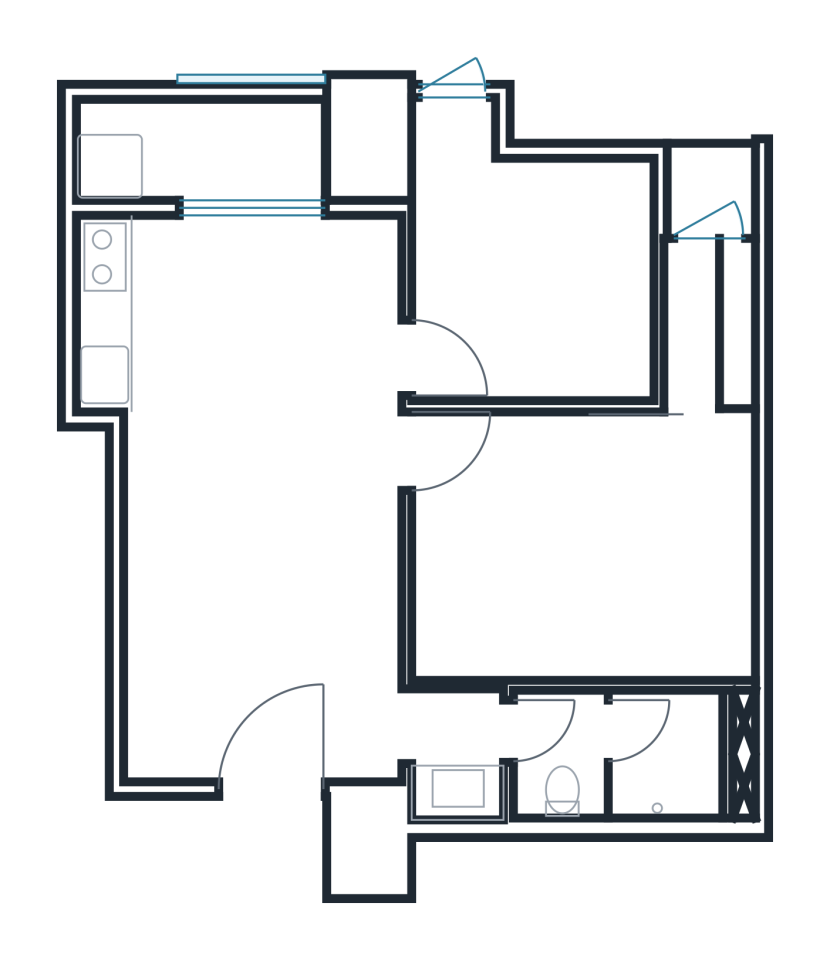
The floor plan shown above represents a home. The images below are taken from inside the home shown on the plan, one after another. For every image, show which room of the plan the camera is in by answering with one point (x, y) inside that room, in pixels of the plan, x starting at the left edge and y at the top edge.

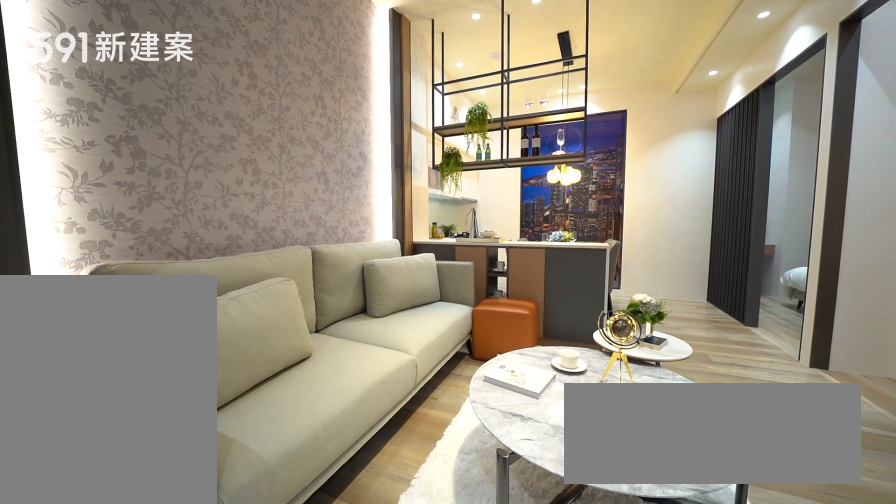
(259, 599)
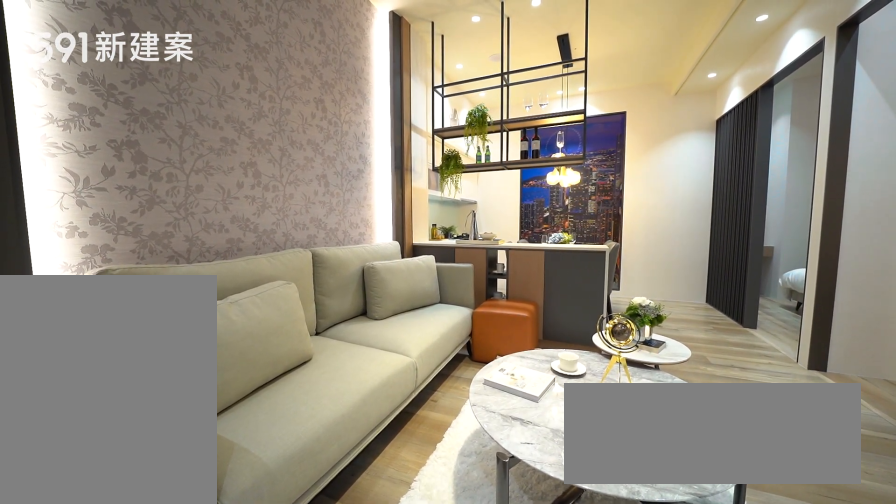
(259, 599)
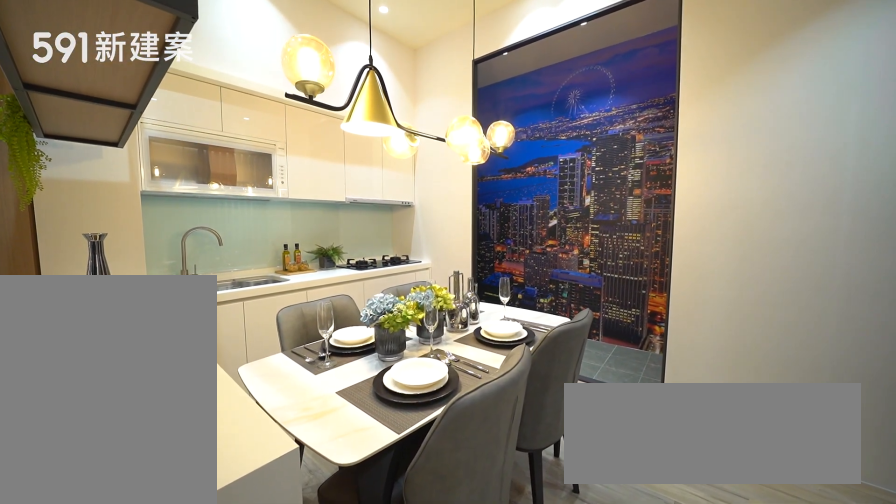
(268, 308)
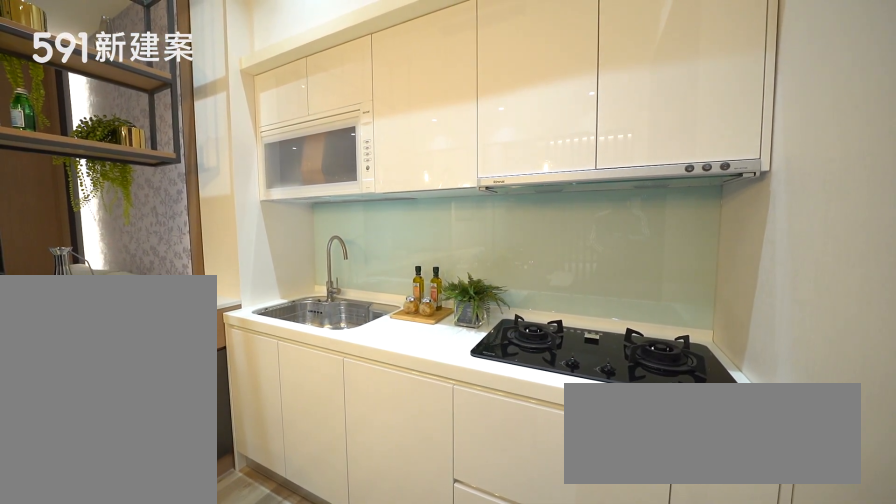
(132, 318)
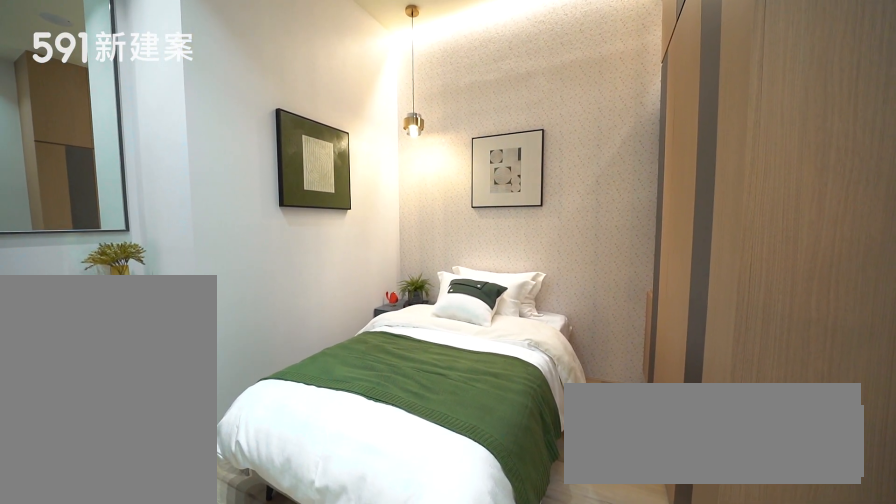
(538, 275)
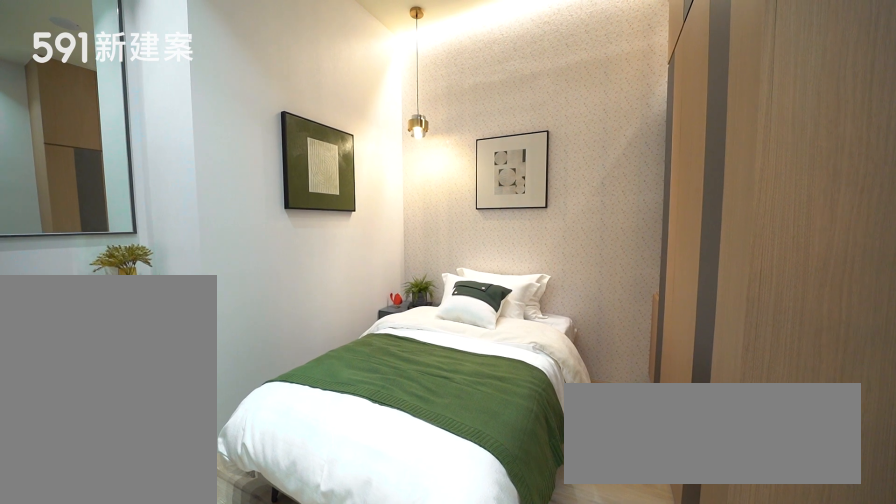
(538, 275)
